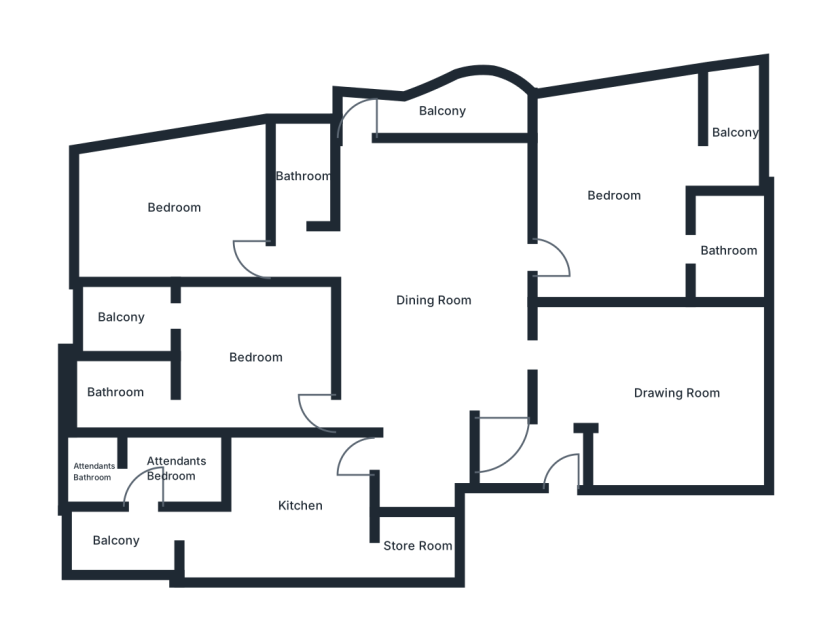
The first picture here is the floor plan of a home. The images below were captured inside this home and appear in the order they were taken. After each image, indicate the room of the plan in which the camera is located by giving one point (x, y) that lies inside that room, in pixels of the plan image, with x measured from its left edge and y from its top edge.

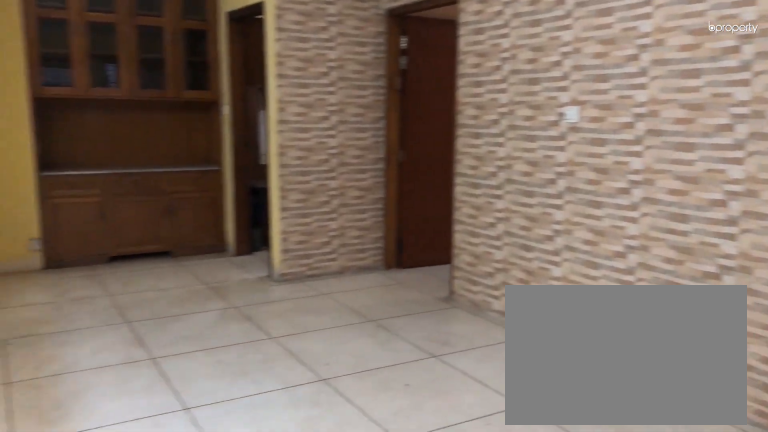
(437, 300)
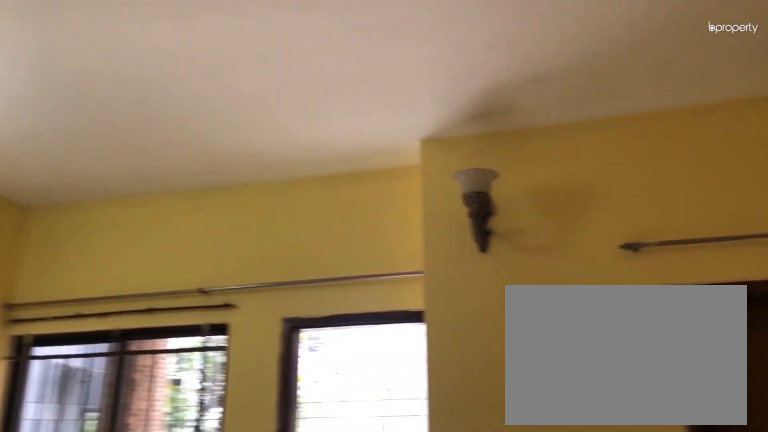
(616, 194)
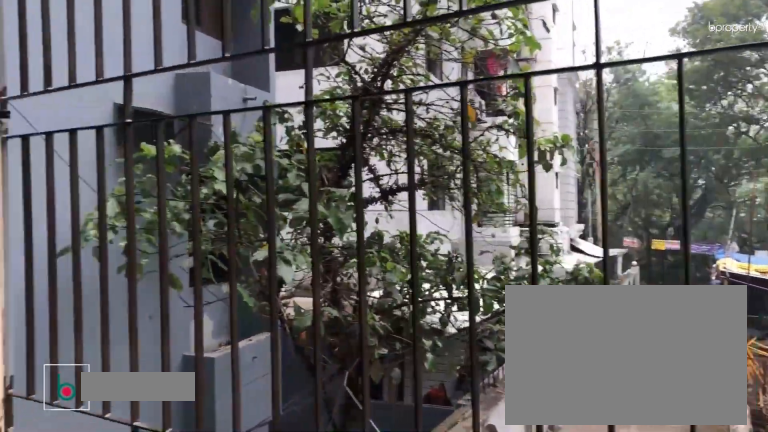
(734, 152)
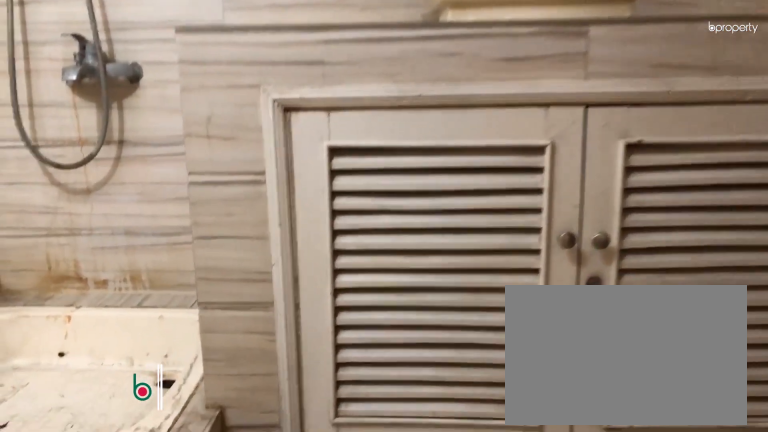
(730, 250)
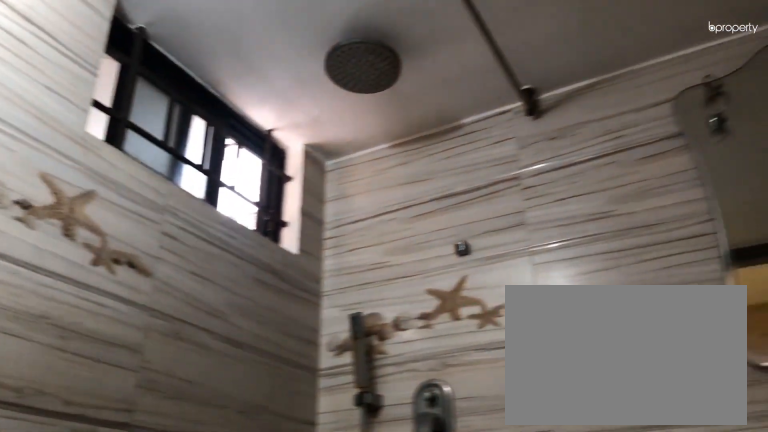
(730, 250)
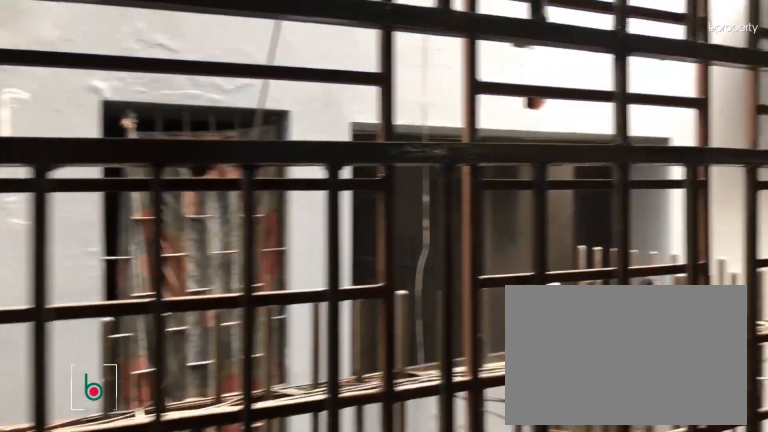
(440, 111)
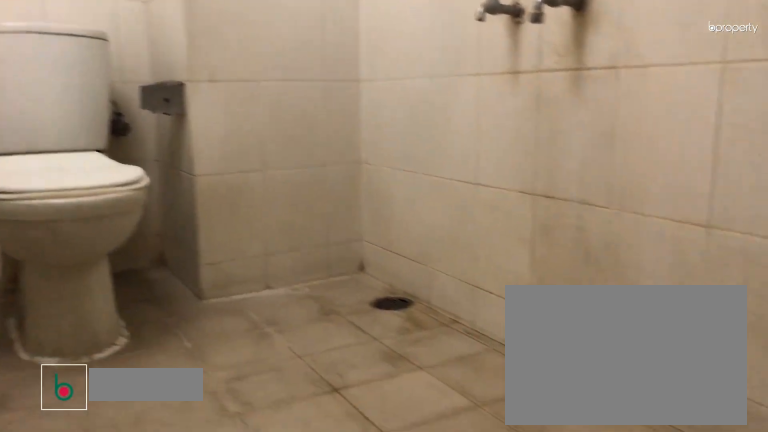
(303, 177)
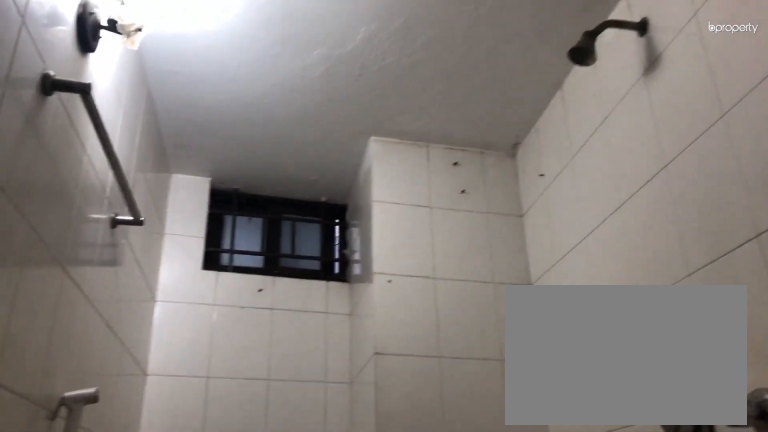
(303, 177)
